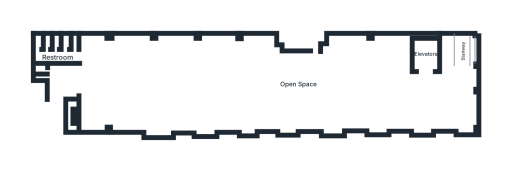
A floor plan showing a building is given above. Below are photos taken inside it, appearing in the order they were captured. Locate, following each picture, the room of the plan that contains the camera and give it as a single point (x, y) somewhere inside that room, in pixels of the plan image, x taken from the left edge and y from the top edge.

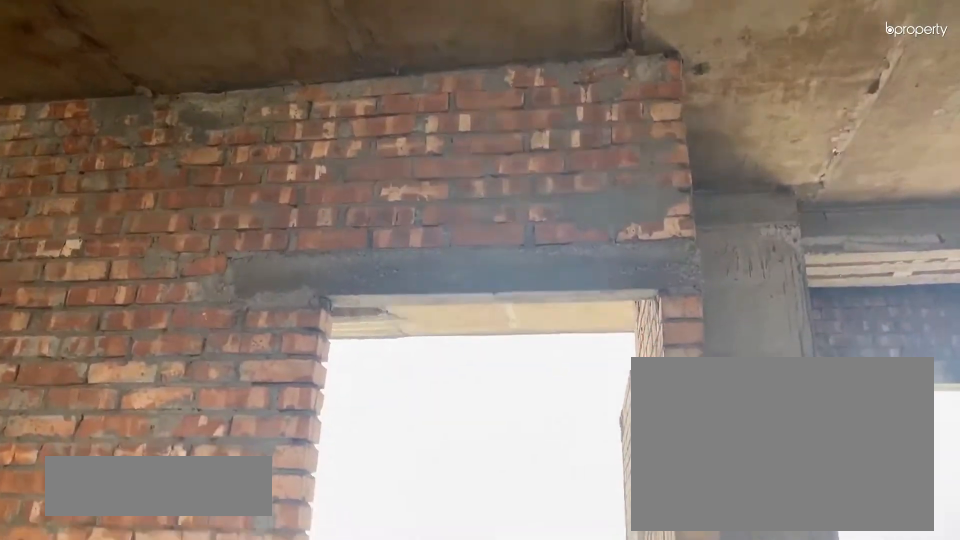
(317, 62)
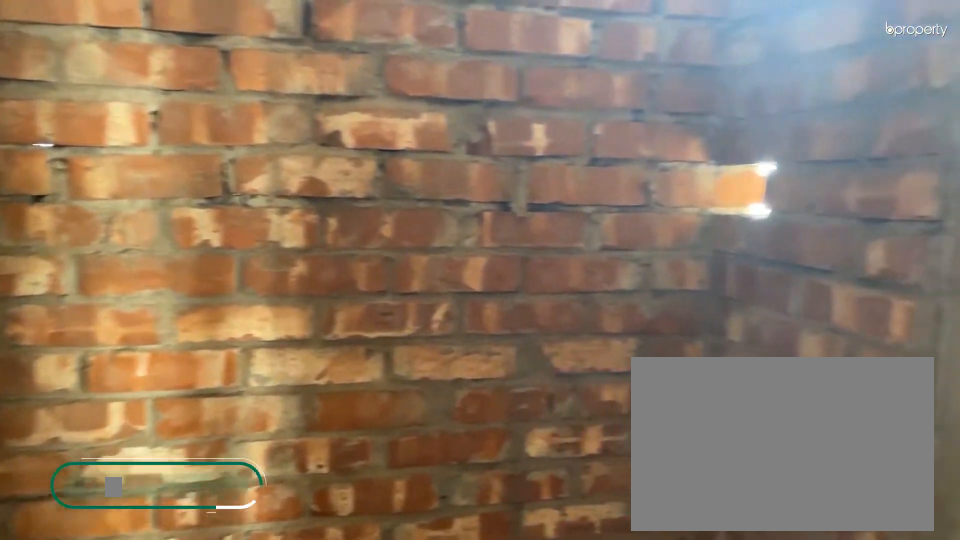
(74, 43)
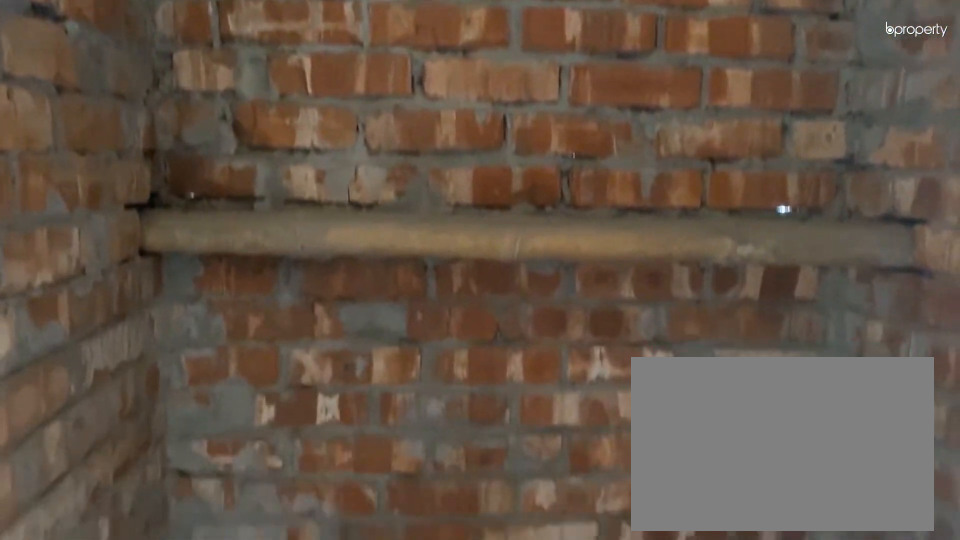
(56, 45)
